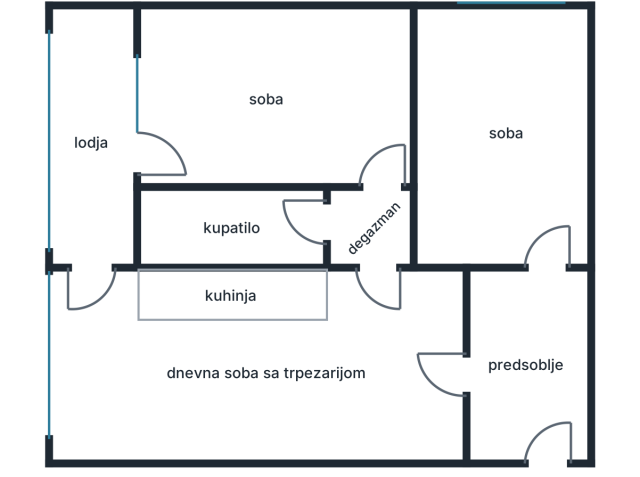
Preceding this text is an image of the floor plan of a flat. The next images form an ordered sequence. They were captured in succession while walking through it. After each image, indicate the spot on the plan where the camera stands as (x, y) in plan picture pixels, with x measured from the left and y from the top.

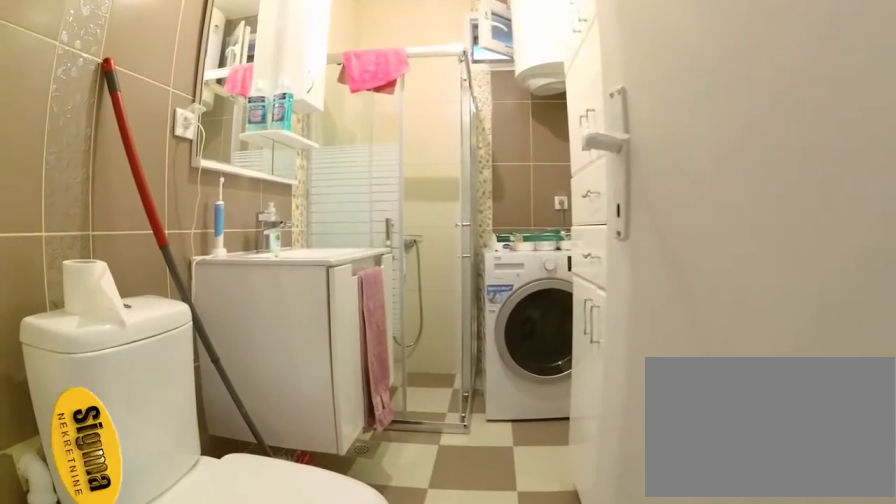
(356, 227)
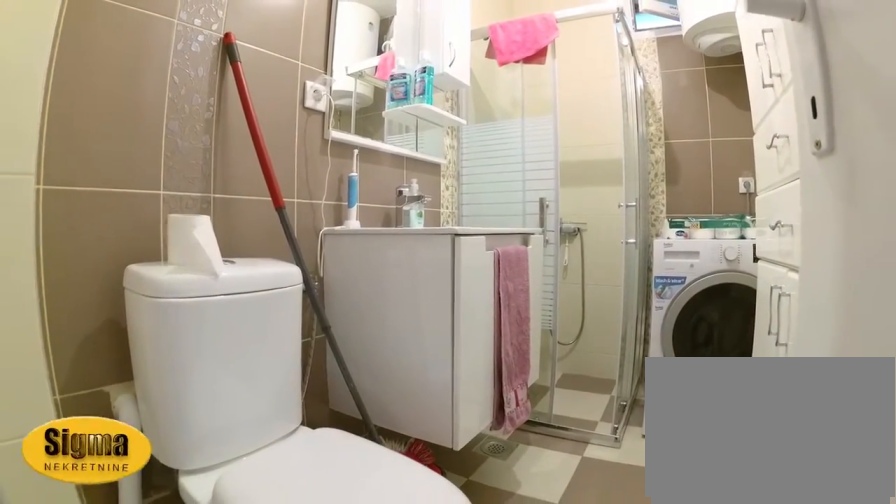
(335, 228)
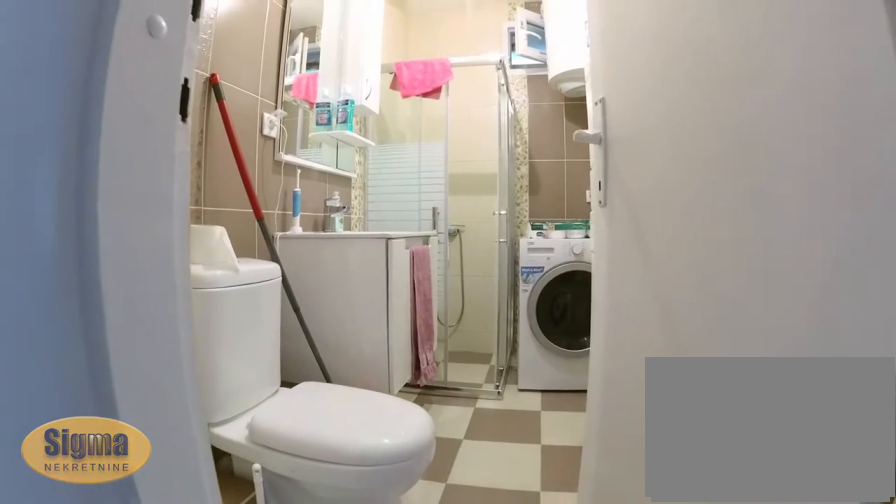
(353, 245)
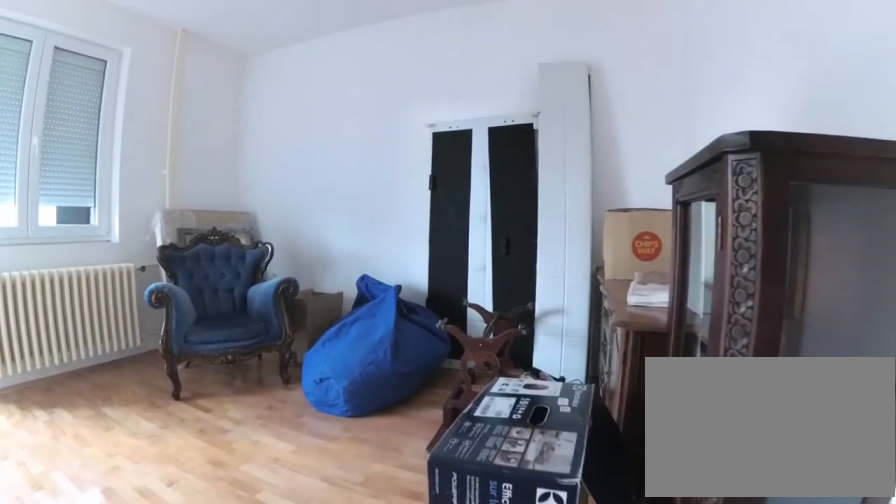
(383, 187)
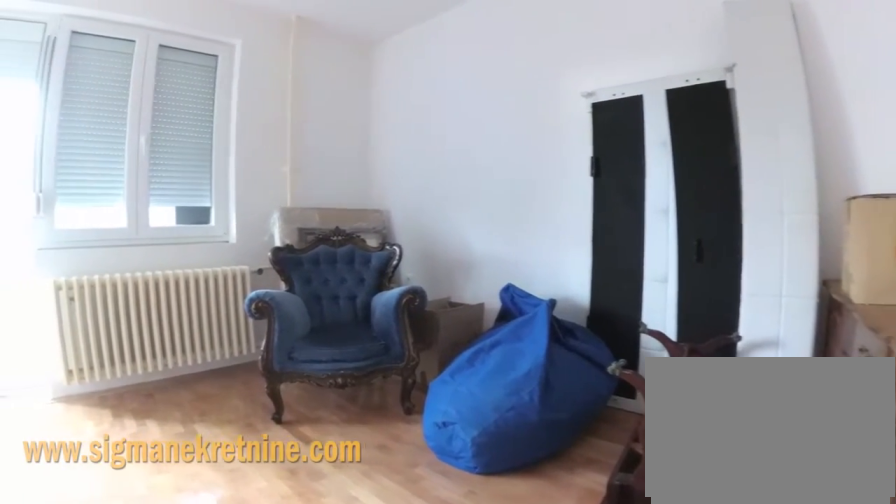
(375, 153)
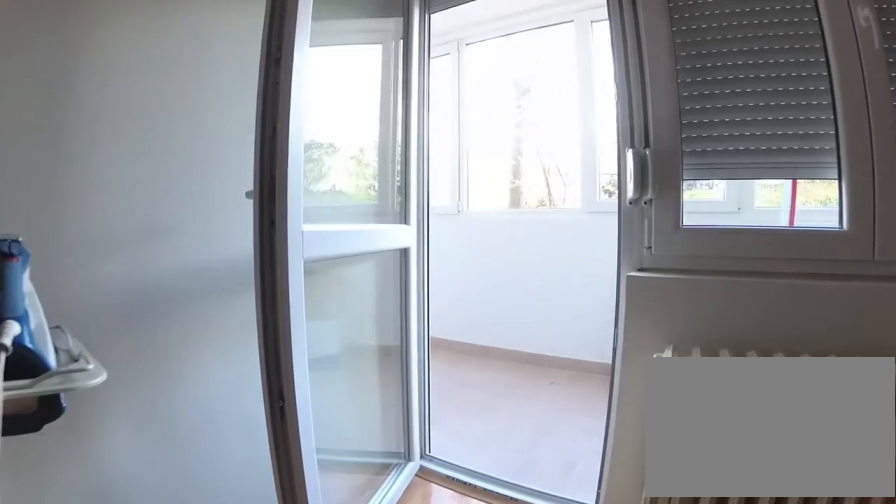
(253, 145)
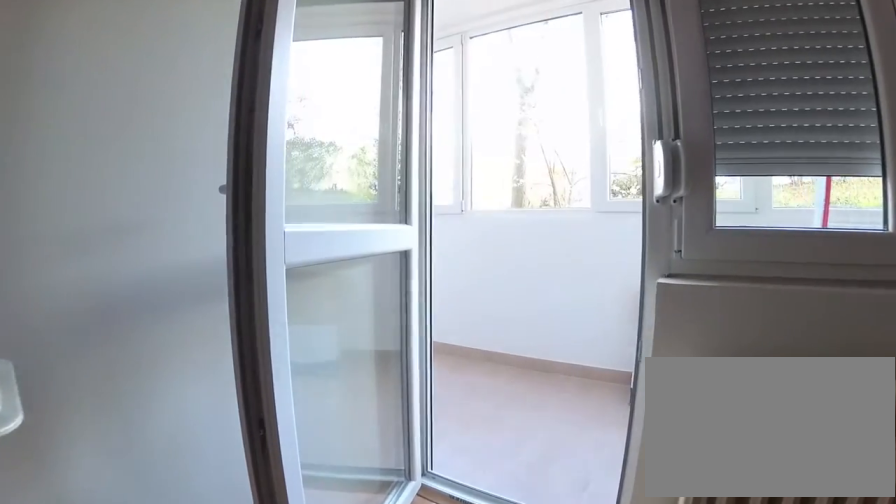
(244, 145)
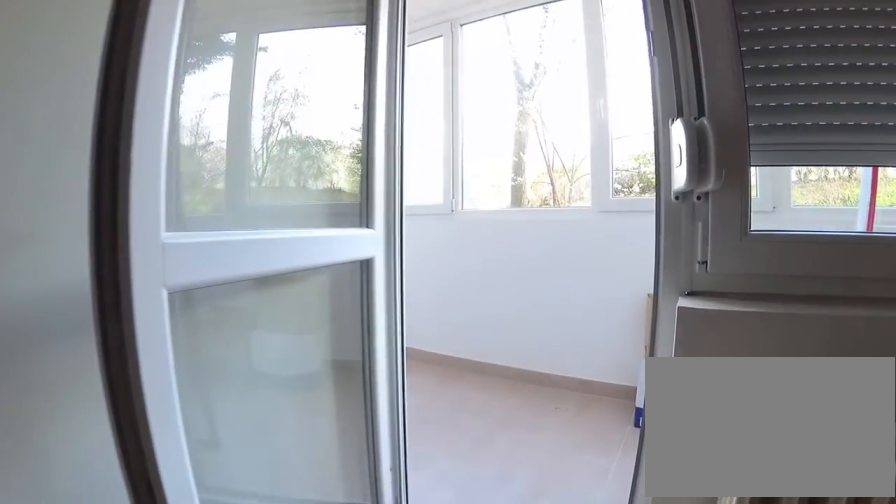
(226, 146)
